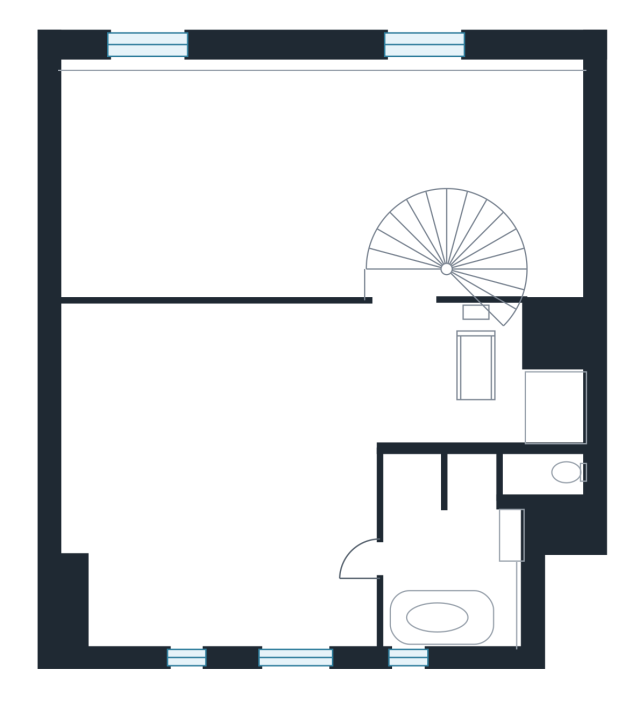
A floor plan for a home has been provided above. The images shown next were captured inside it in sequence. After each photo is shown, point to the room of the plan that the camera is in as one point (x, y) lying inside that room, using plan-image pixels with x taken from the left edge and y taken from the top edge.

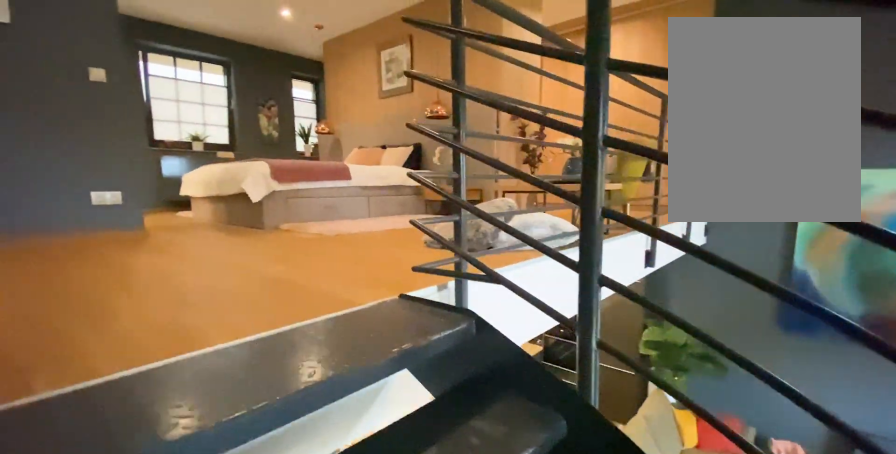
(444, 263)
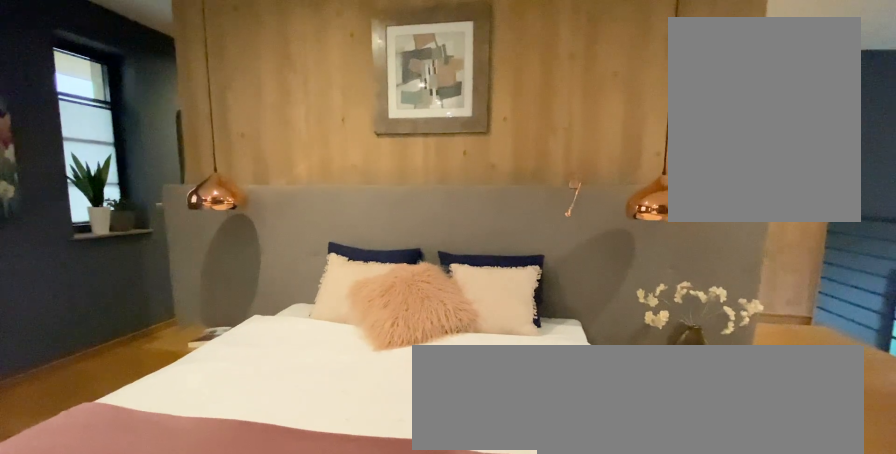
(266, 491)
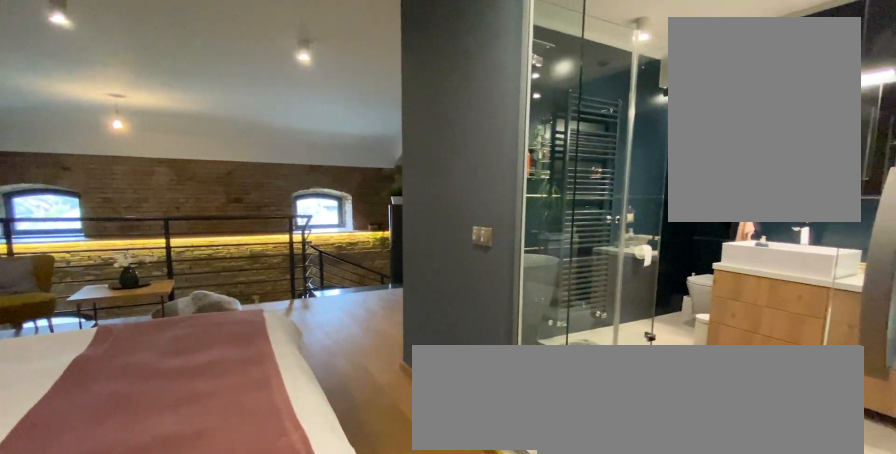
(266, 491)
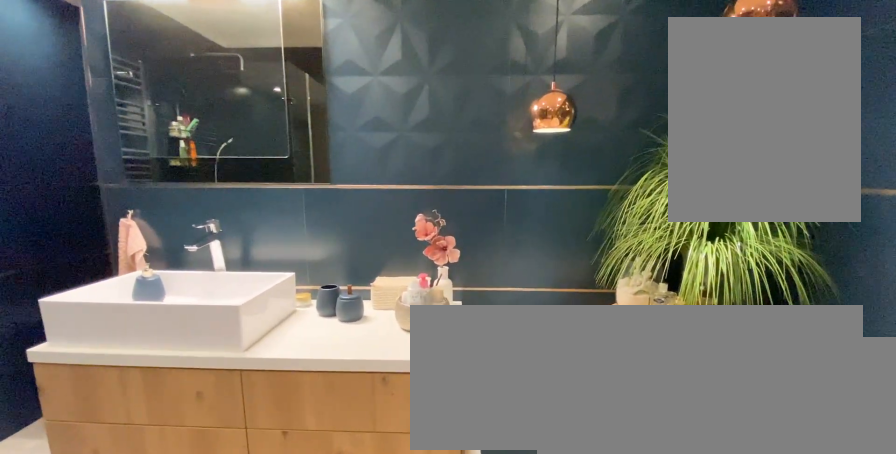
(441, 531)
